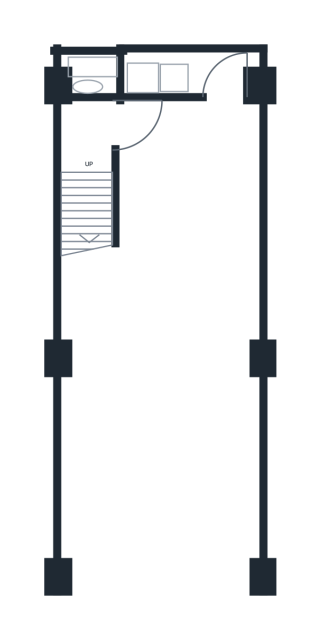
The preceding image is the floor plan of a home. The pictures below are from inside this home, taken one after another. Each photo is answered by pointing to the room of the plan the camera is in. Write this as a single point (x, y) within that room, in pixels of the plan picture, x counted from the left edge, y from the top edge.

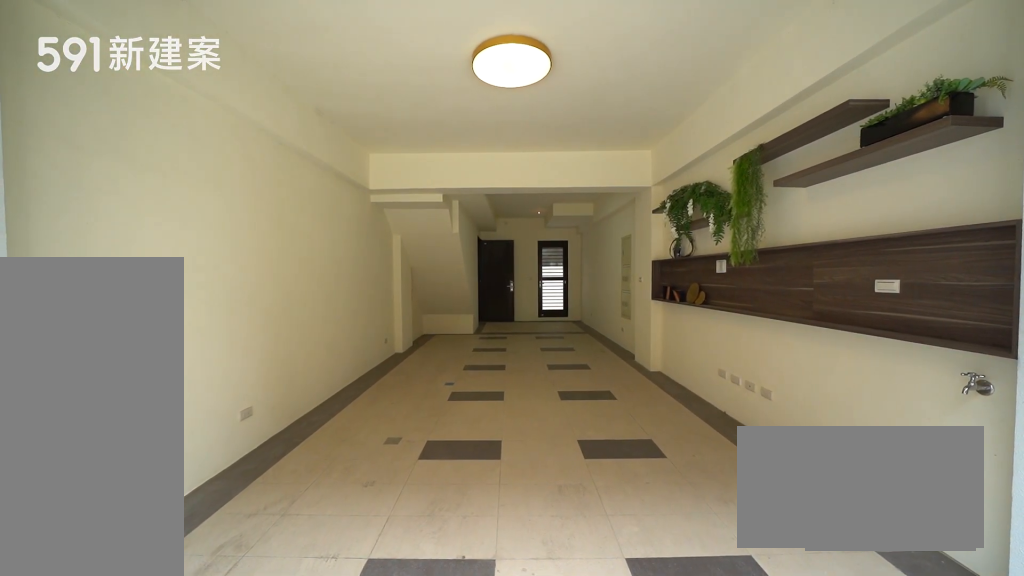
(164, 358)
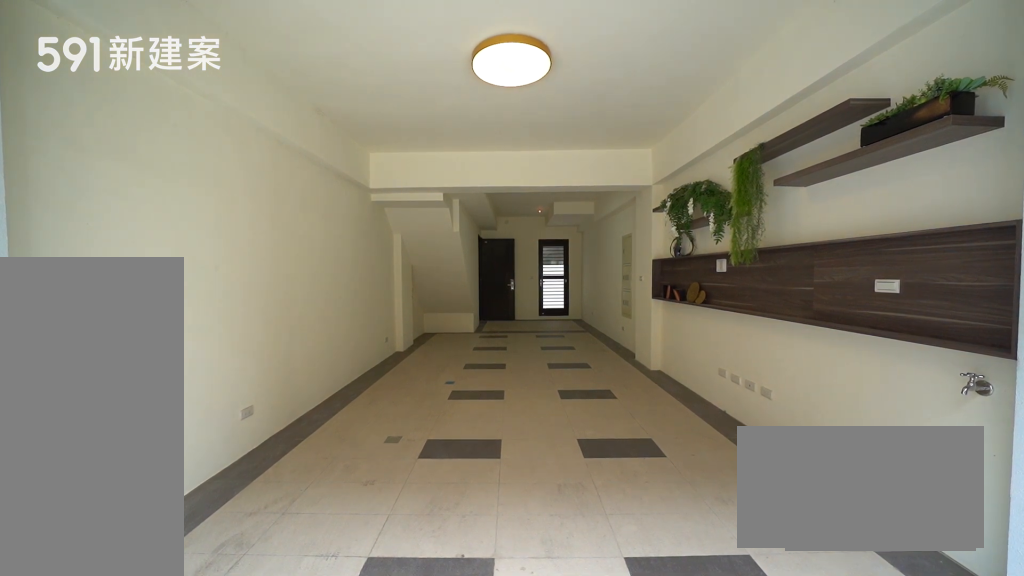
(164, 358)
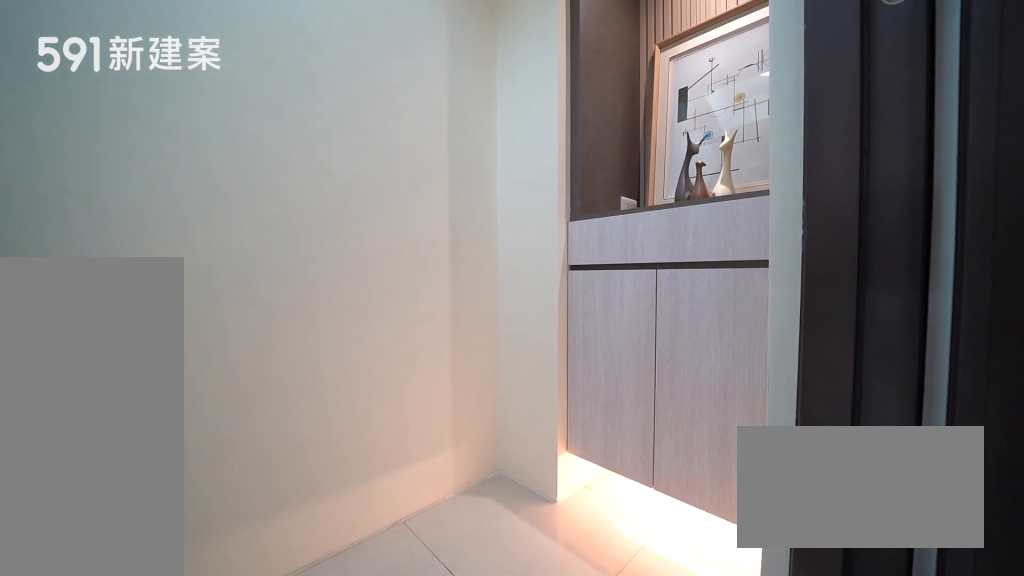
(92, 102)
